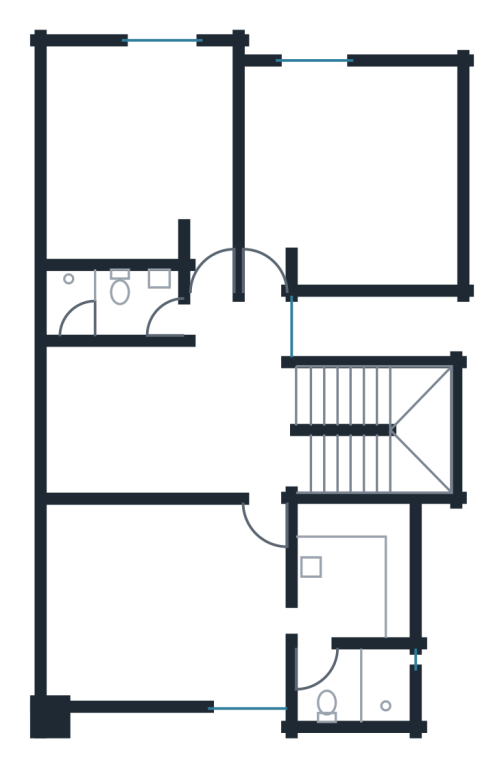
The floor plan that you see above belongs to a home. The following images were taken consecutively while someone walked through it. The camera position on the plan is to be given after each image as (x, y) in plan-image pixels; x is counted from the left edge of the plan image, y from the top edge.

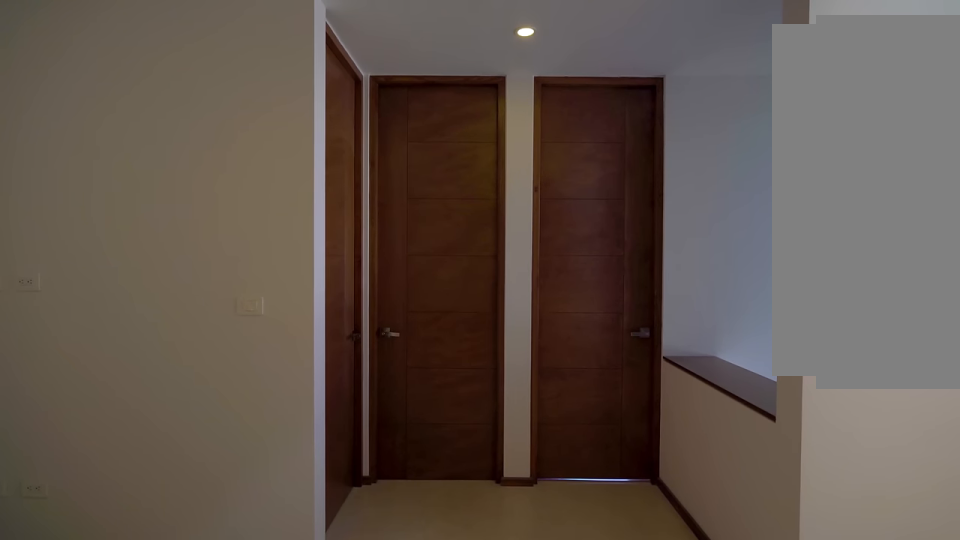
(206, 410)
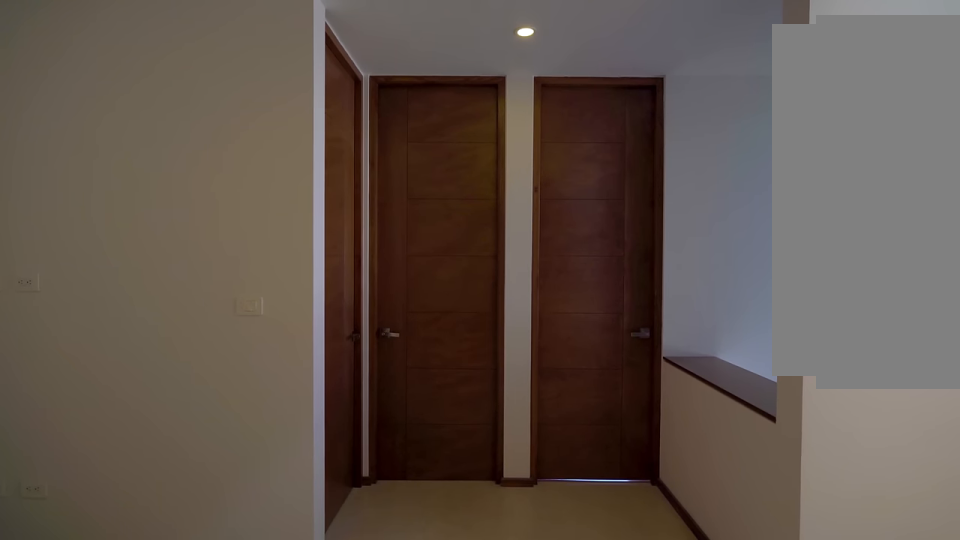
(214, 406)
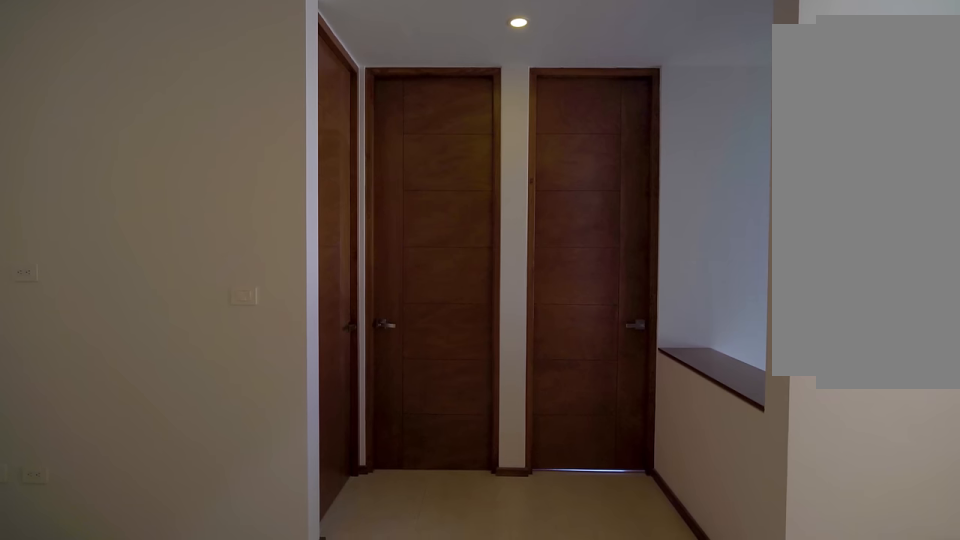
(228, 404)
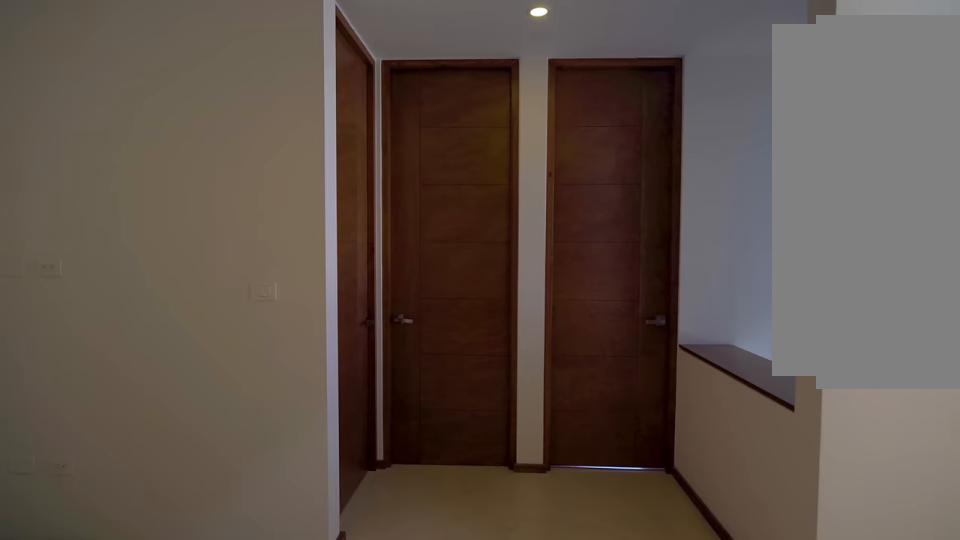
(227, 404)
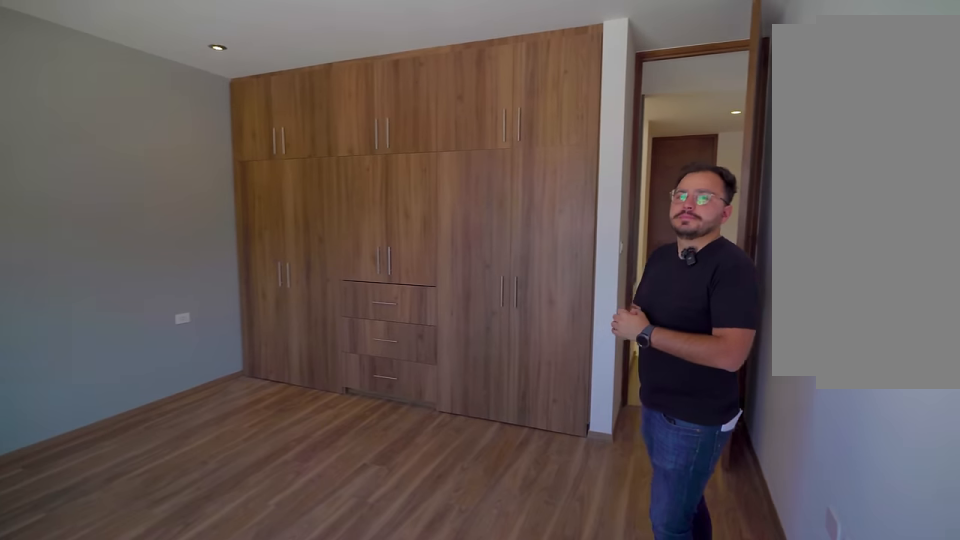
(270, 91)
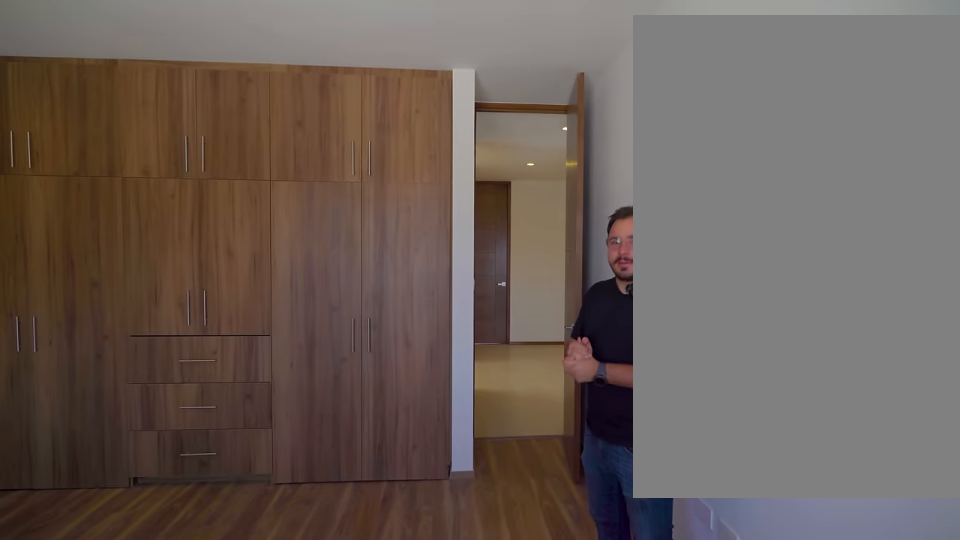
(269, 91)
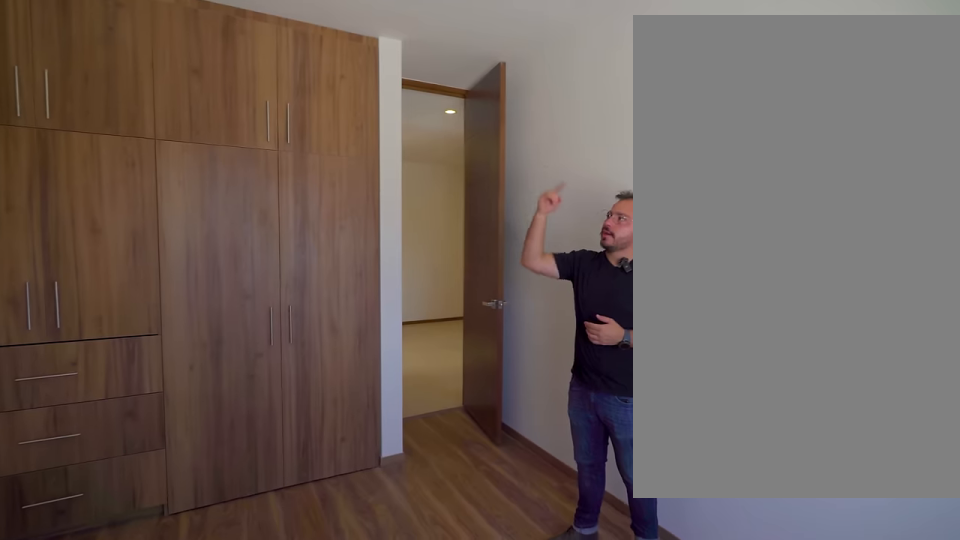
(270, 91)
